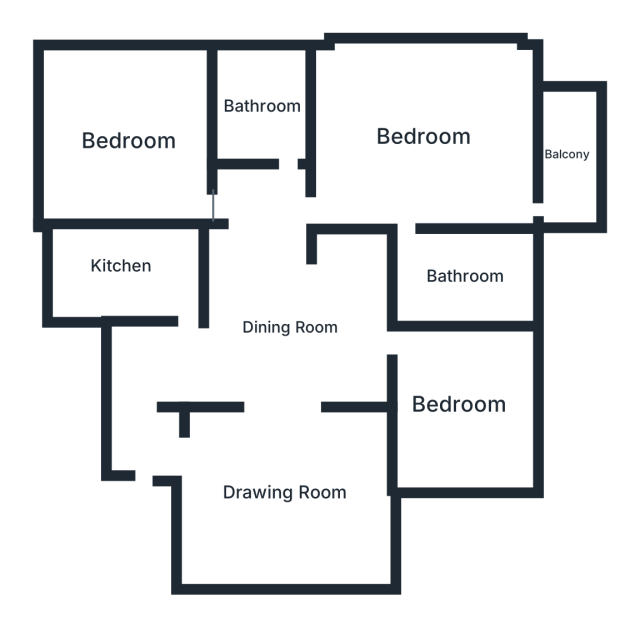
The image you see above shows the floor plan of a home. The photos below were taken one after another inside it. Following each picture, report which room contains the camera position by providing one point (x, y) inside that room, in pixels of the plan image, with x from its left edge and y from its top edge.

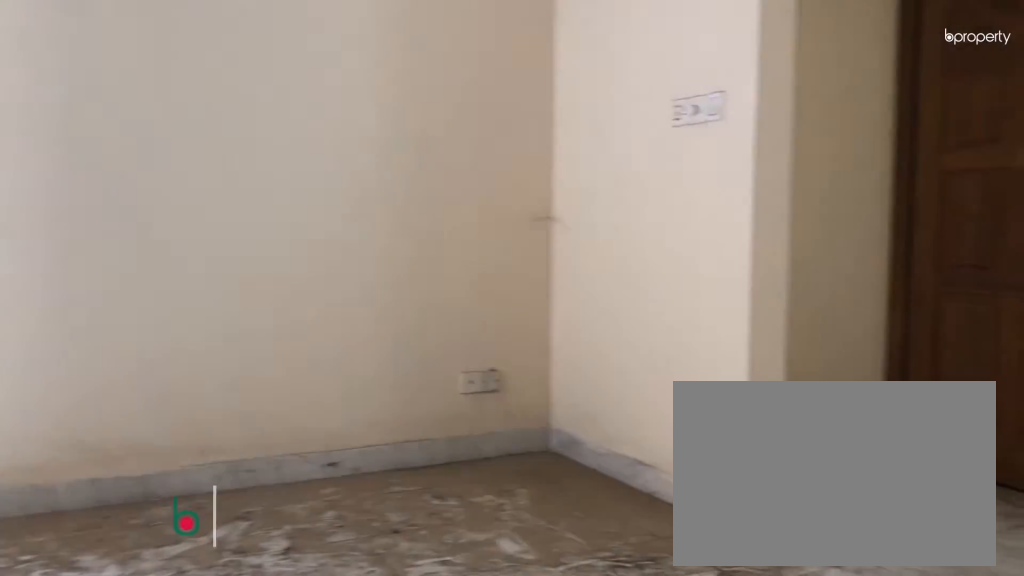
(289, 494)
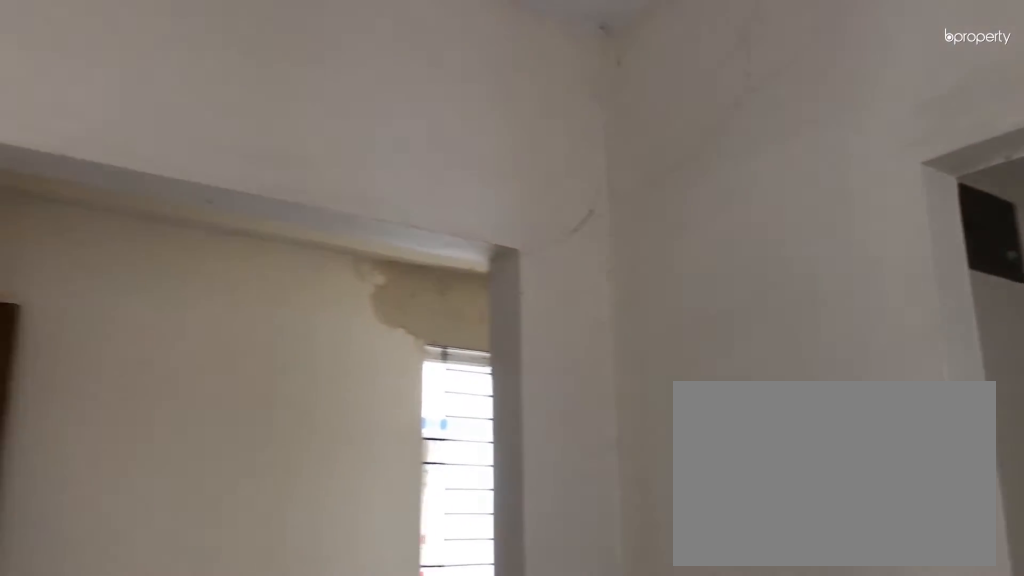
(295, 503)
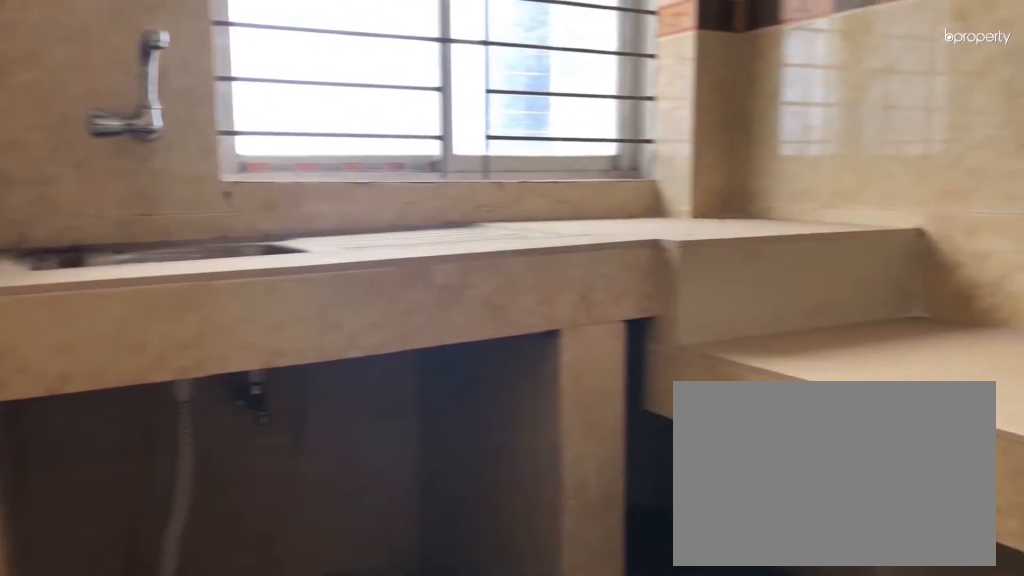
(121, 266)
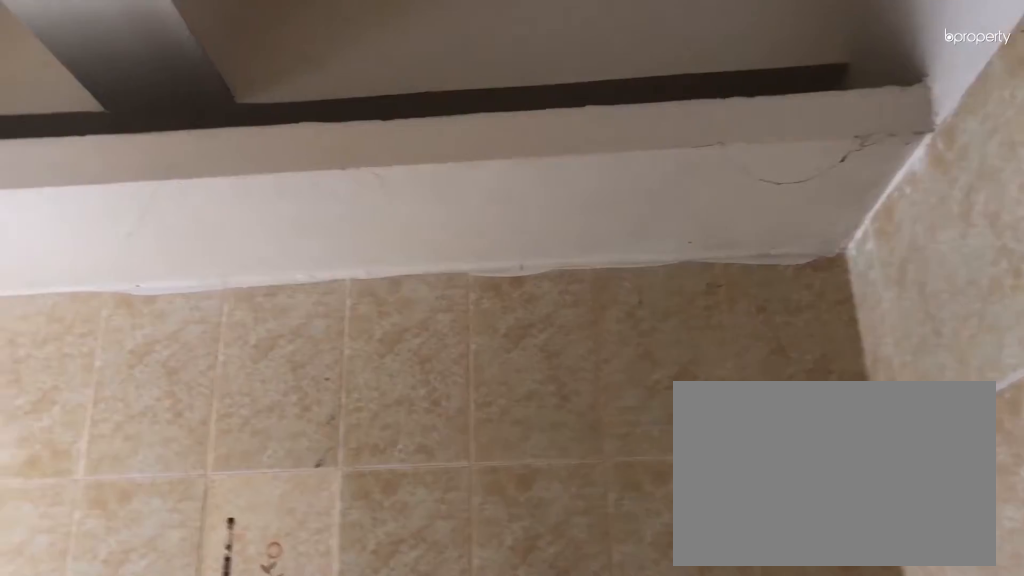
(121, 267)
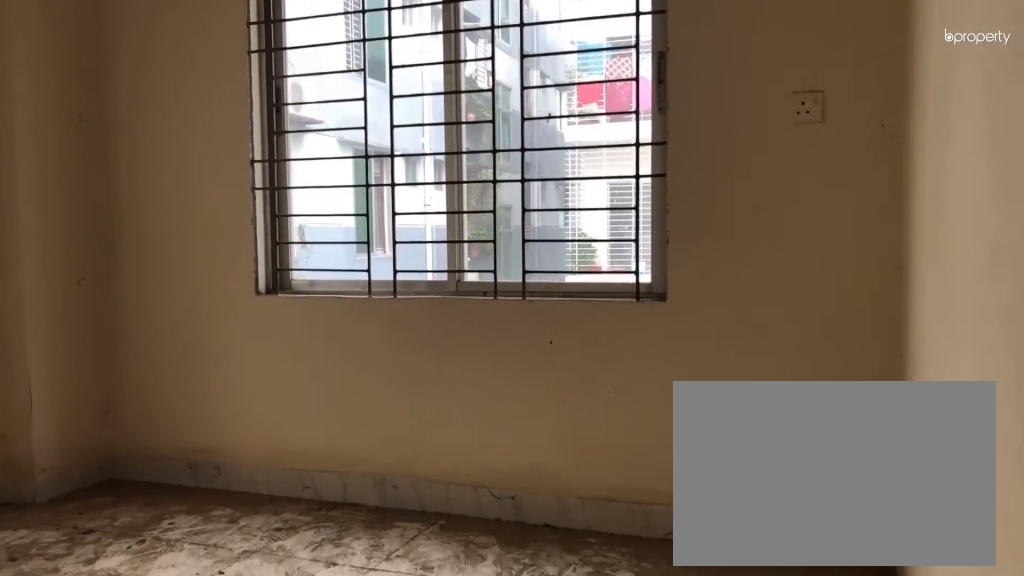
(125, 142)
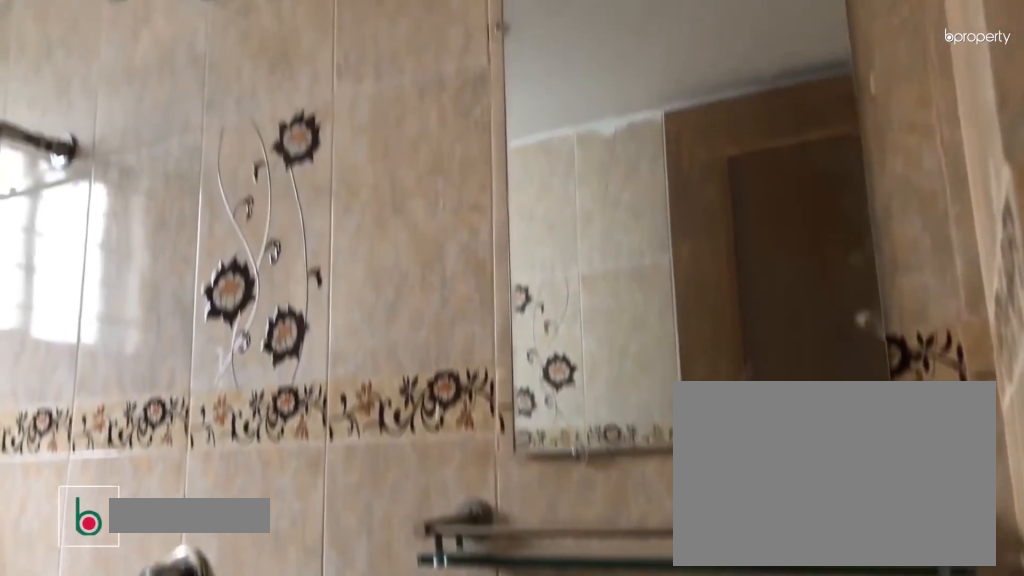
(265, 104)
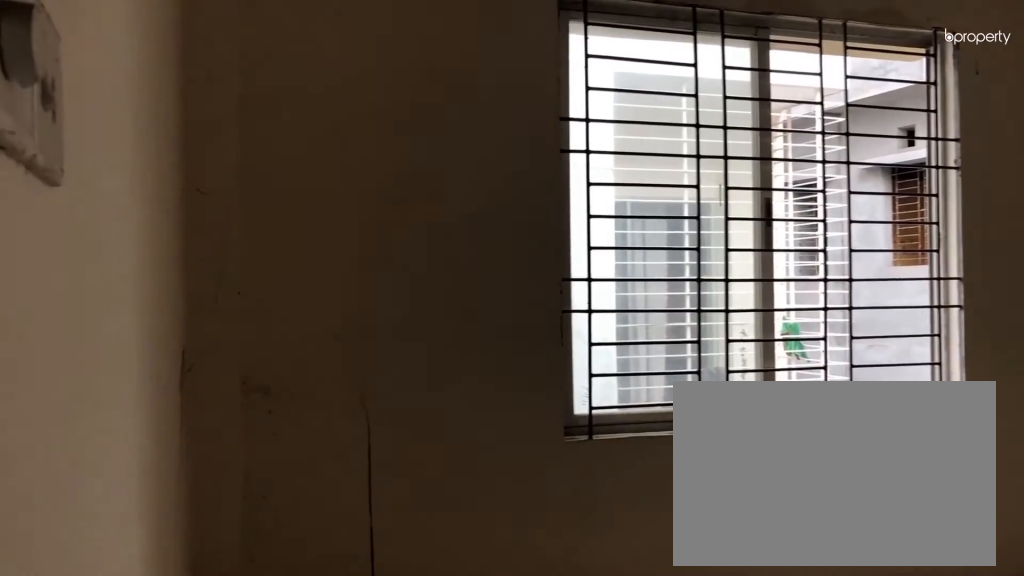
(425, 138)
